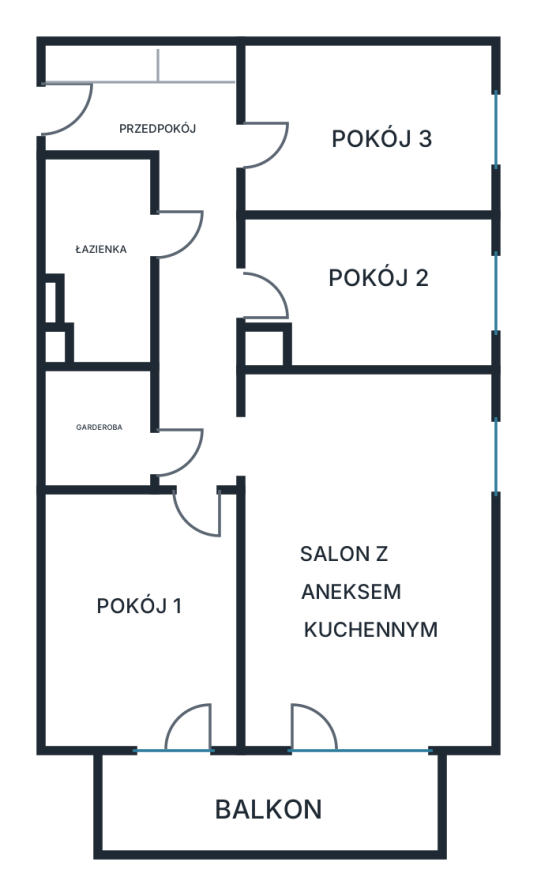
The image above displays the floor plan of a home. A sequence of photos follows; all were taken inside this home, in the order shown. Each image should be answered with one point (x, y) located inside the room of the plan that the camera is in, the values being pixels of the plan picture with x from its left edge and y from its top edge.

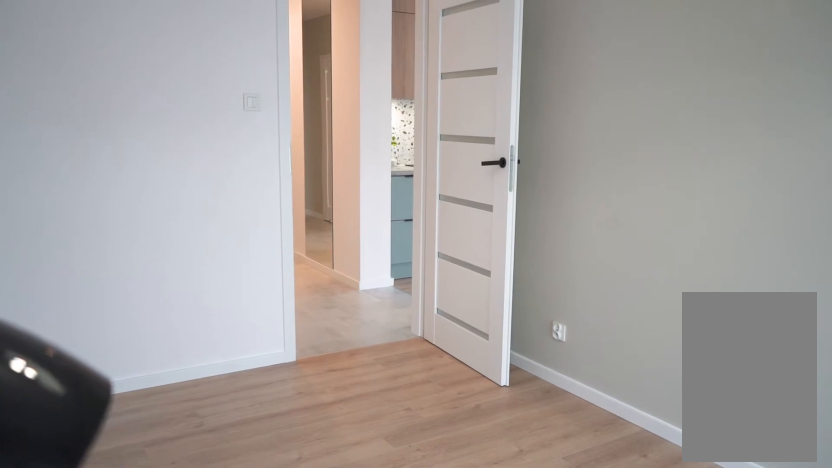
(138, 619)
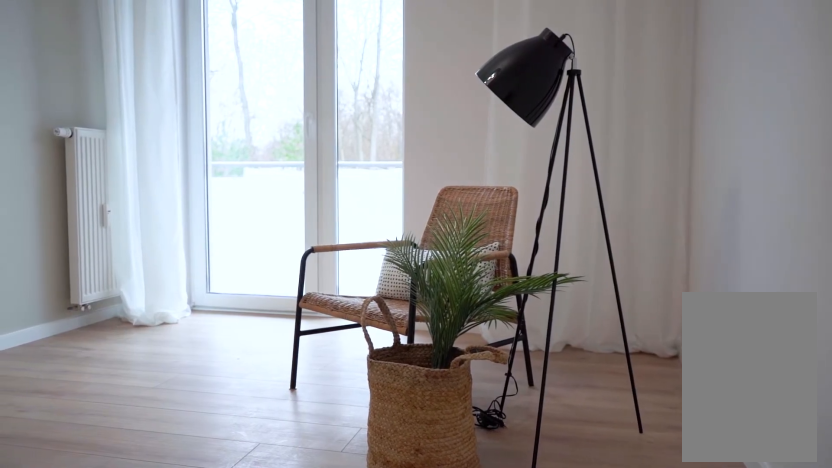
(138, 619)
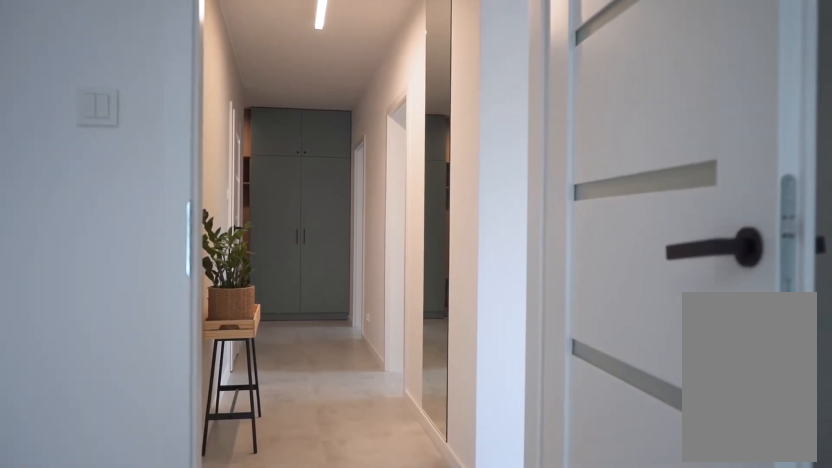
(177, 219)
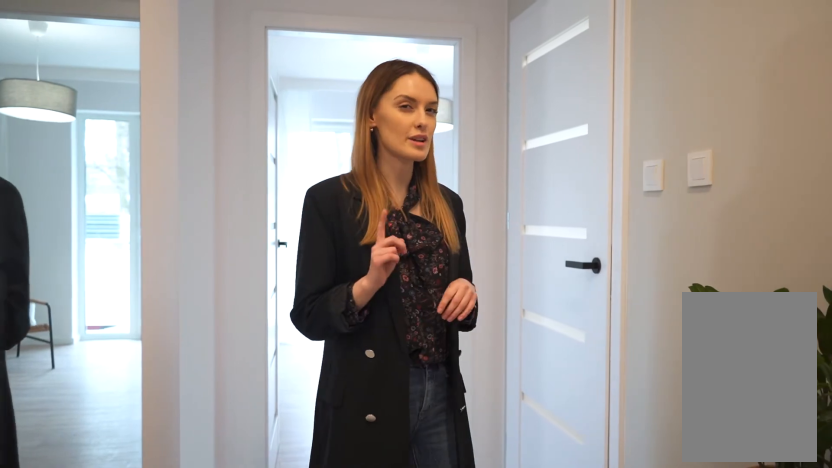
(177, 219)
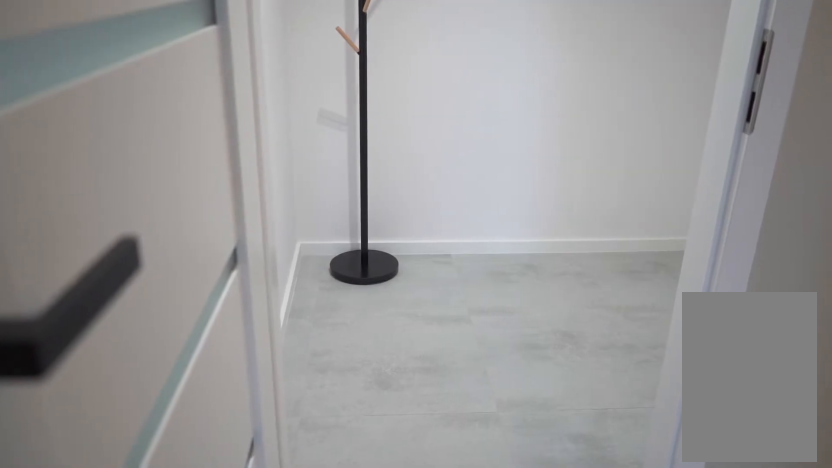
(101, 428)
